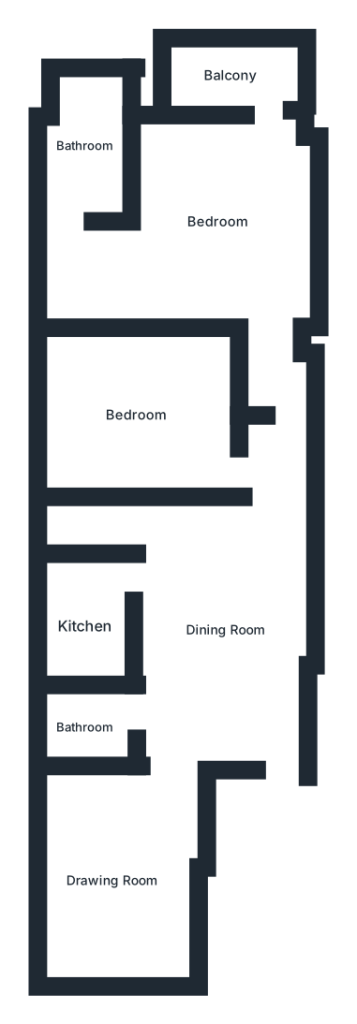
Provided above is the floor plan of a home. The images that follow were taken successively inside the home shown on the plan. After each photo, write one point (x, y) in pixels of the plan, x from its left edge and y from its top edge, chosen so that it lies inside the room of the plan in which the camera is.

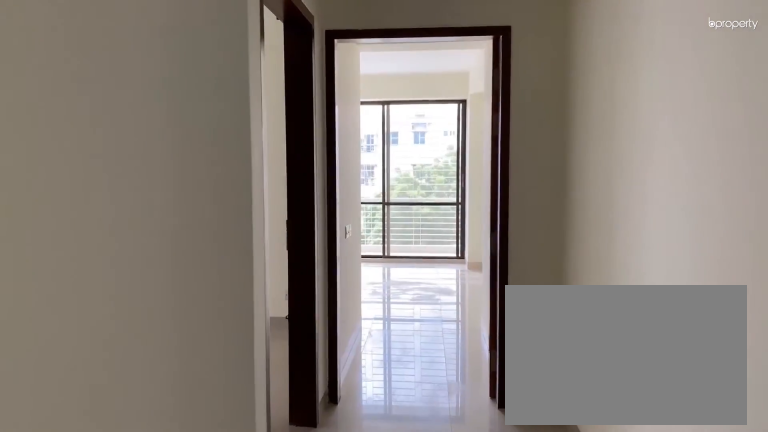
(224, 621)
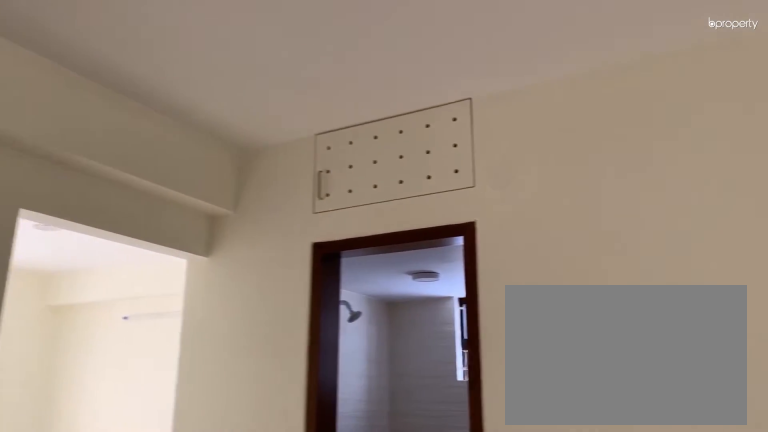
(224, 621)
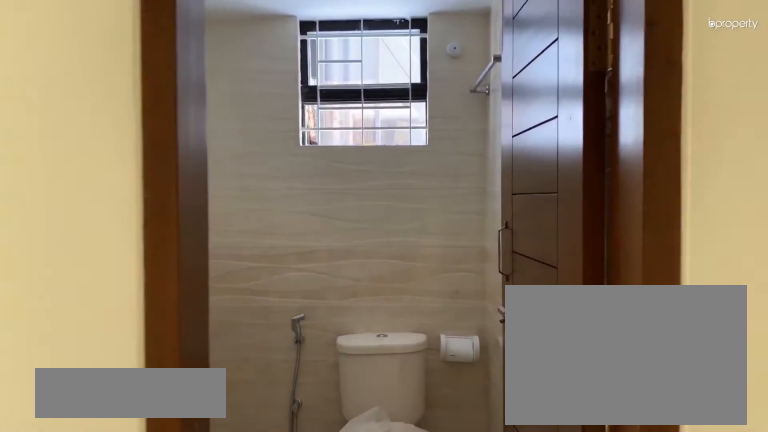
(87, 725)
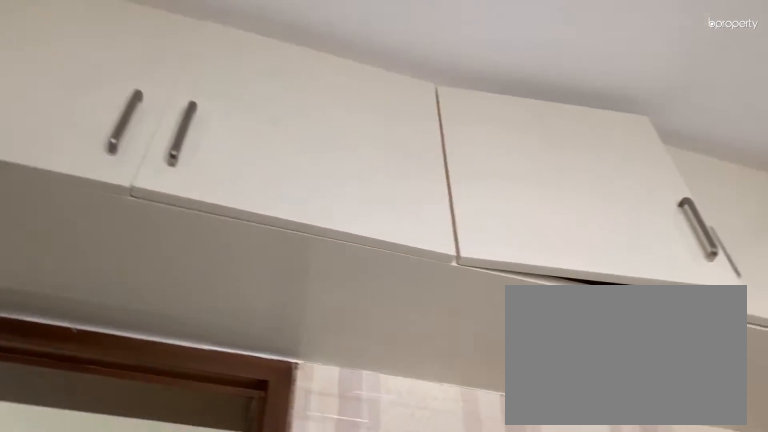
(85, 621)
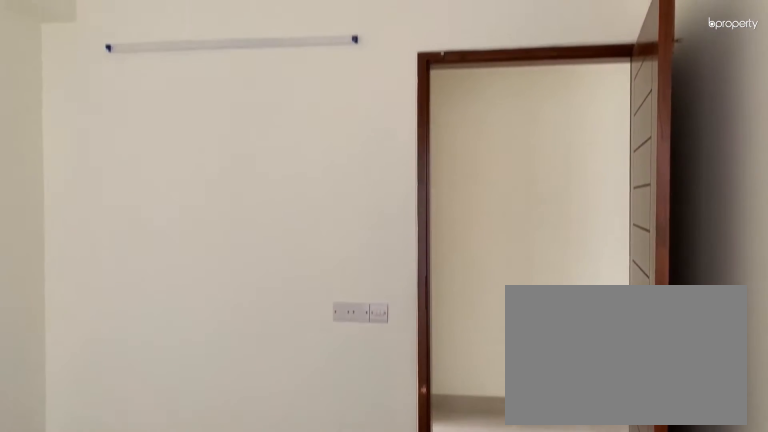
(136, 415)
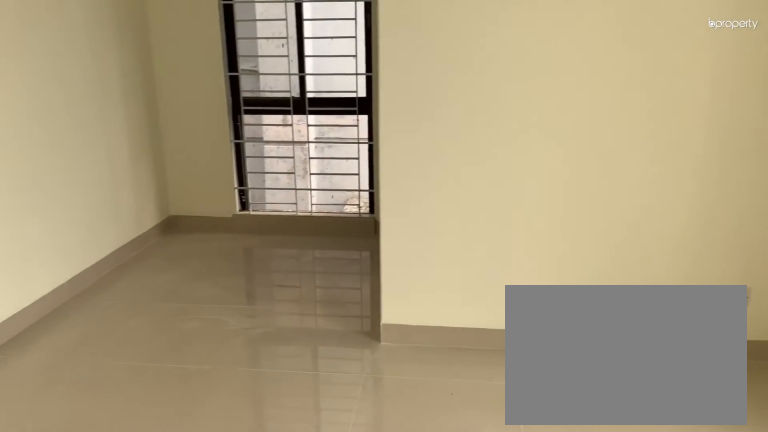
(212, 216)
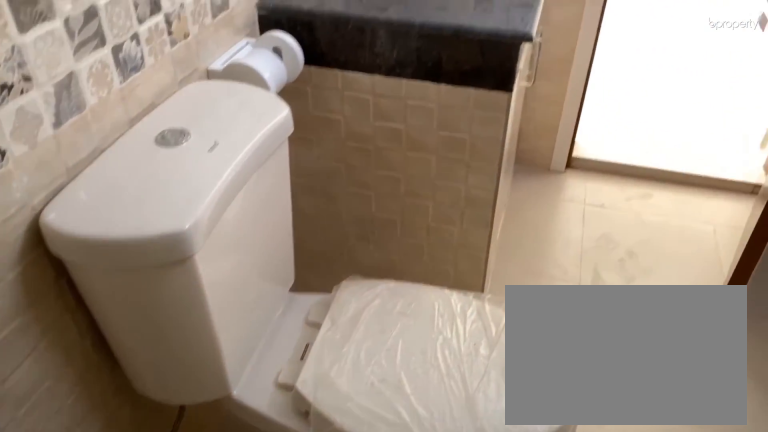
(81, 144)
